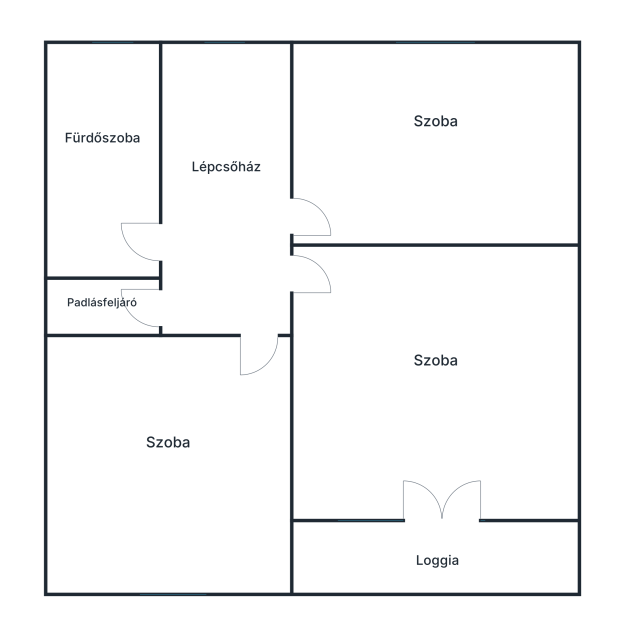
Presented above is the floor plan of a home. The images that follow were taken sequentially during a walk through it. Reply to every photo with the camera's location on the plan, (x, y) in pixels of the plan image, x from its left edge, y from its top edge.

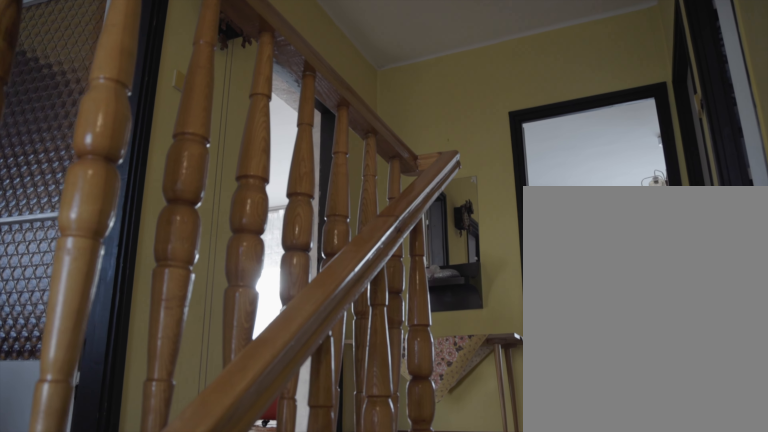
(203, 163)
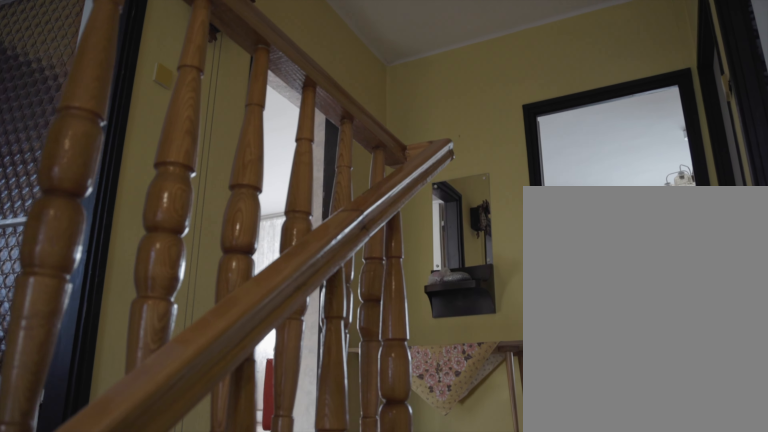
(203, 184)
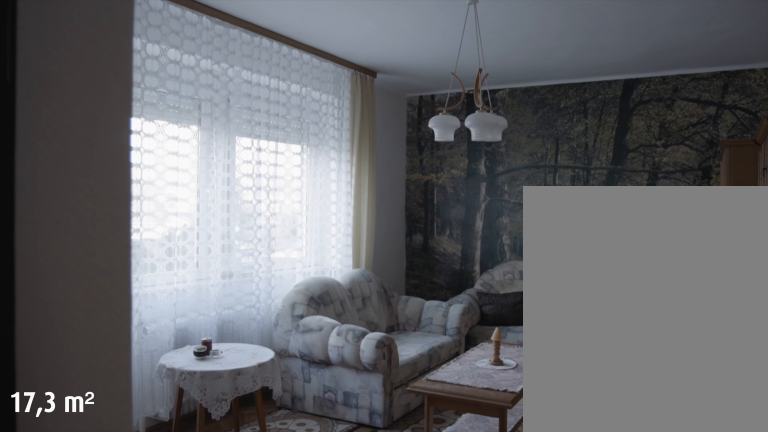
(300, 214)
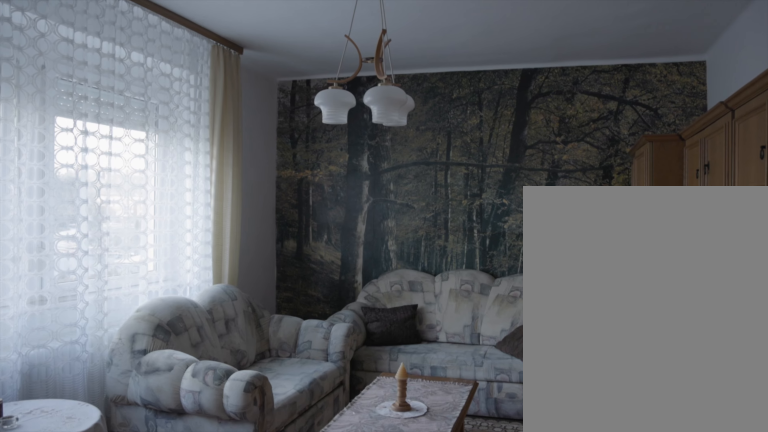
(395, 173)
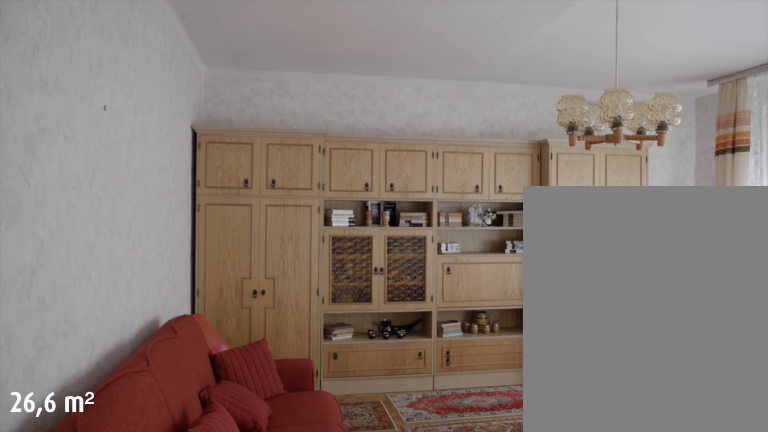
(307, 276)
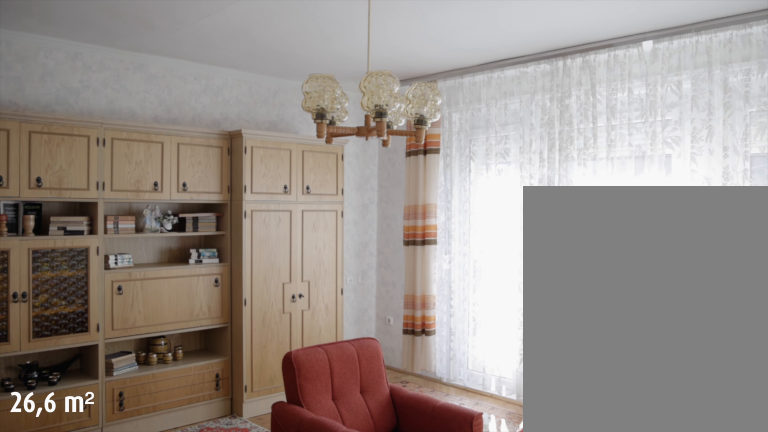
(376, 276)
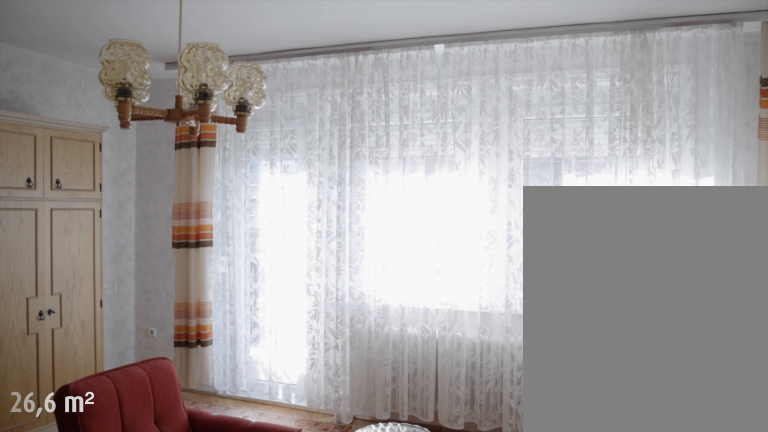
(420, 276)
